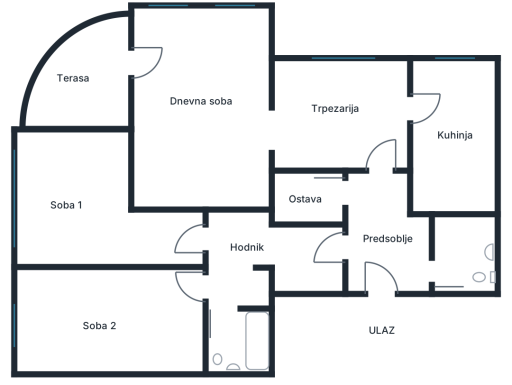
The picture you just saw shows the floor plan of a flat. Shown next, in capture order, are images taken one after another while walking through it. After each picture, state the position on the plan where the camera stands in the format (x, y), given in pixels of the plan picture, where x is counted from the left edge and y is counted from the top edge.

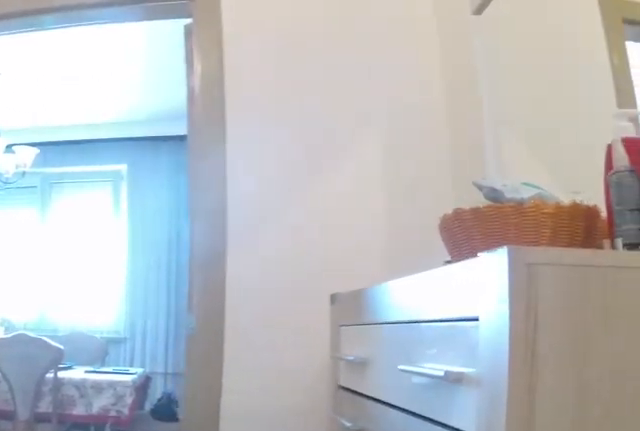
(386, 251)
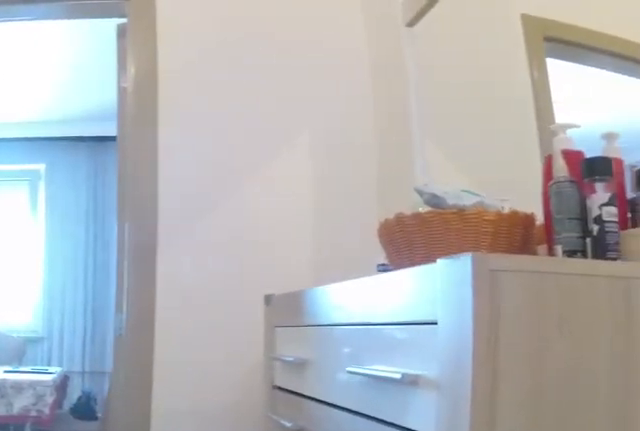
(384, 247)
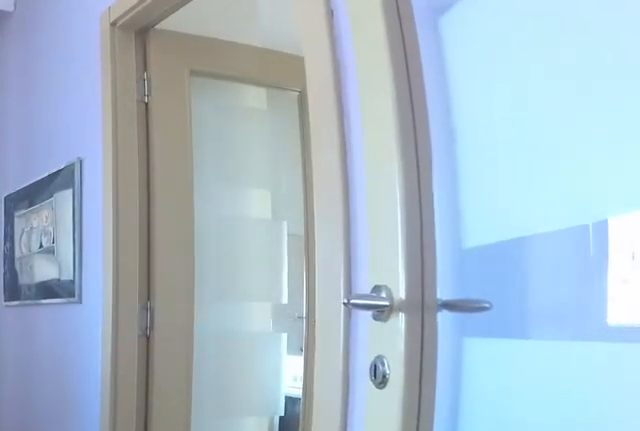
(383, 186)
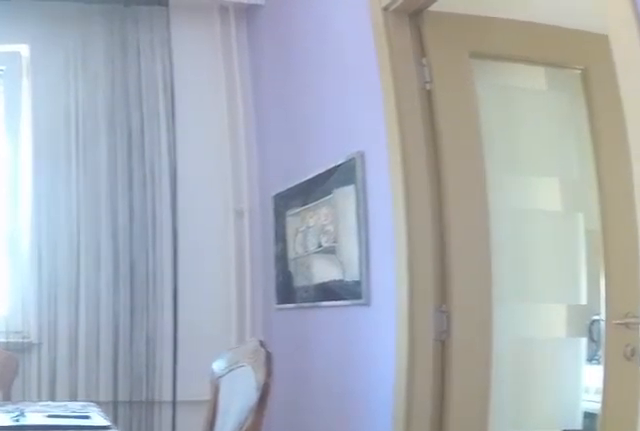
(386, 177)
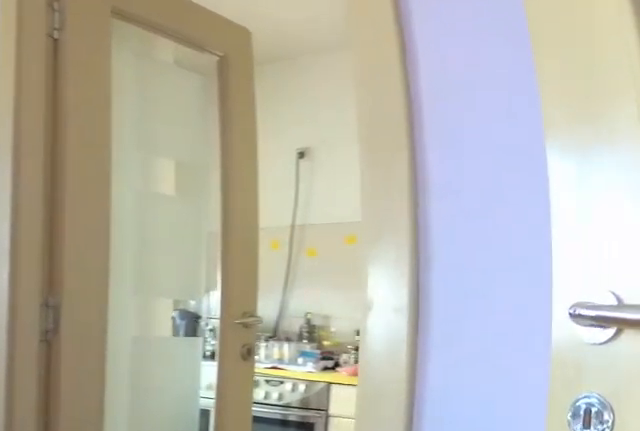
(381, 162)
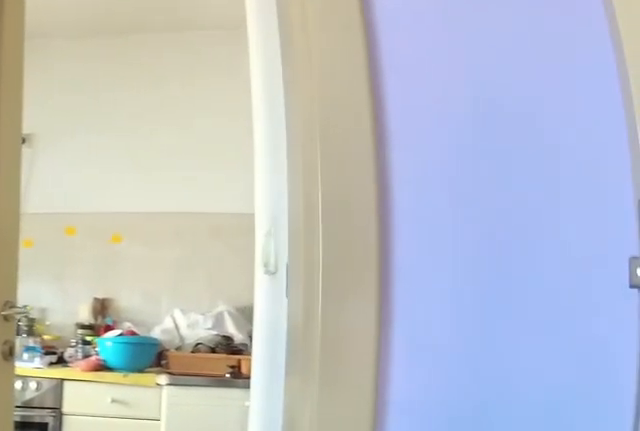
(380, 143)
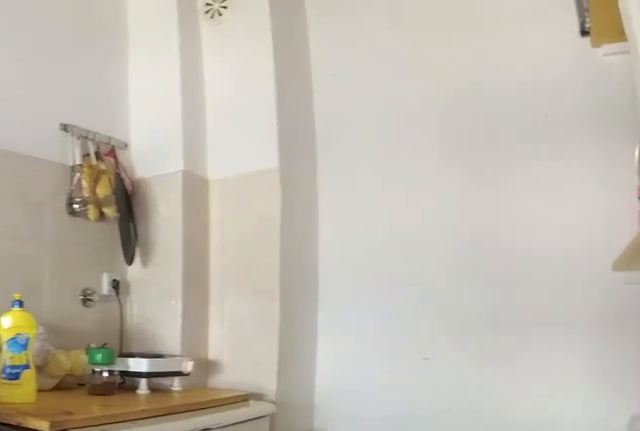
(443, 124)
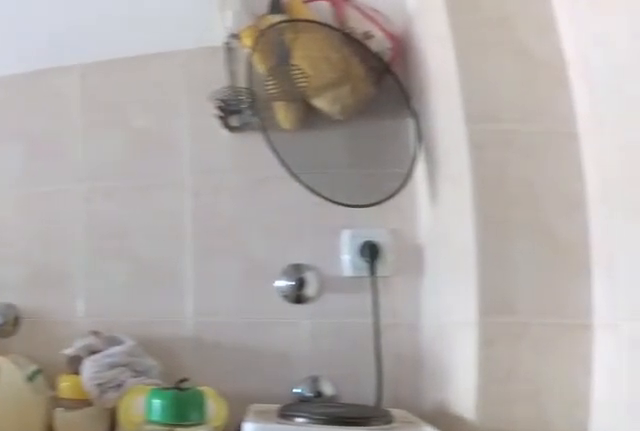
(436, 205)
